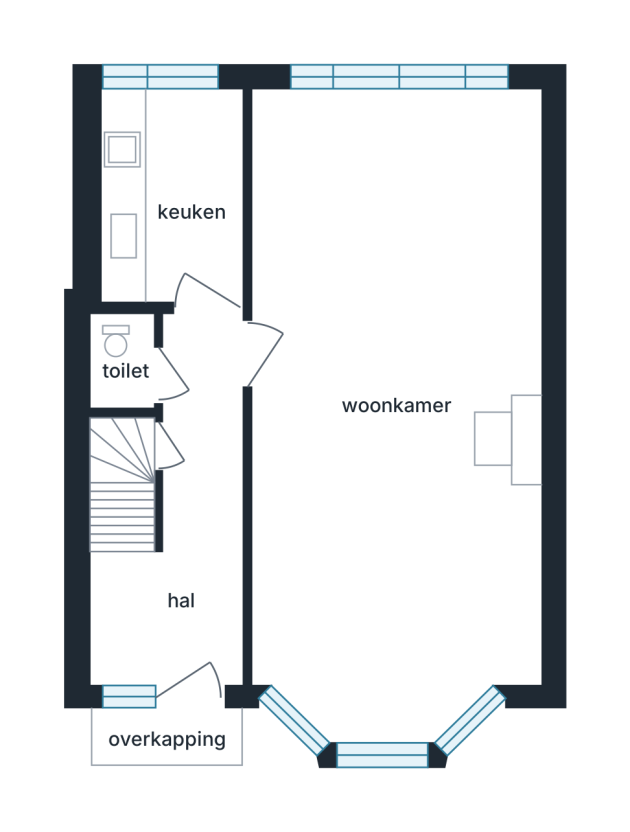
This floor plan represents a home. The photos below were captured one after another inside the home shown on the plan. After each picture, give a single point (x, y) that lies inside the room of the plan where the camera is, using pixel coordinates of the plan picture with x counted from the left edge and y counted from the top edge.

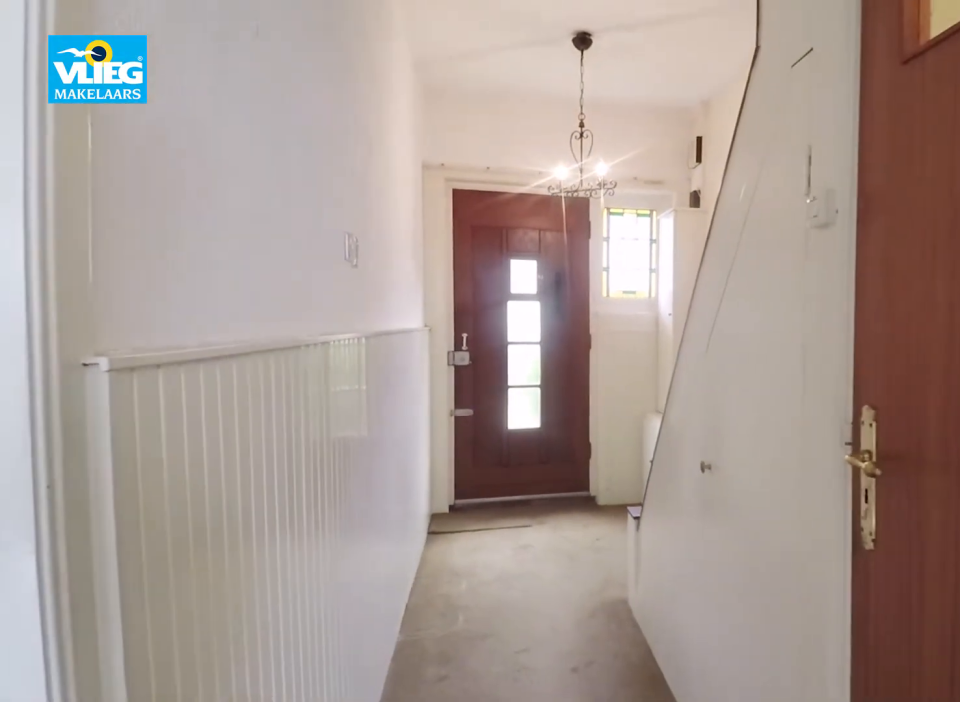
(184, 527)
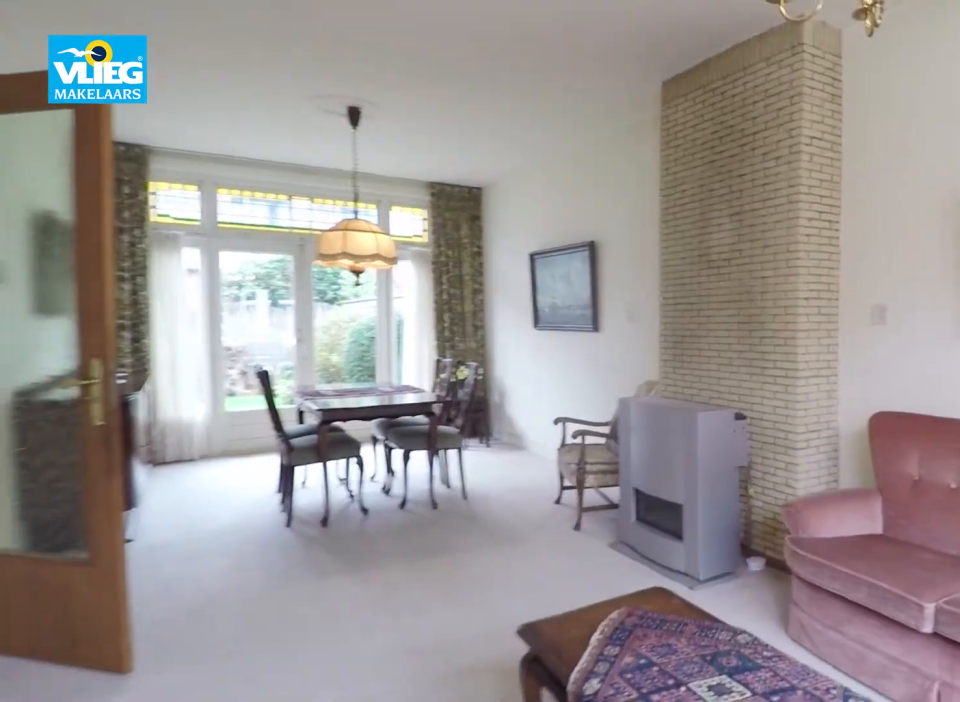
(387, 149)
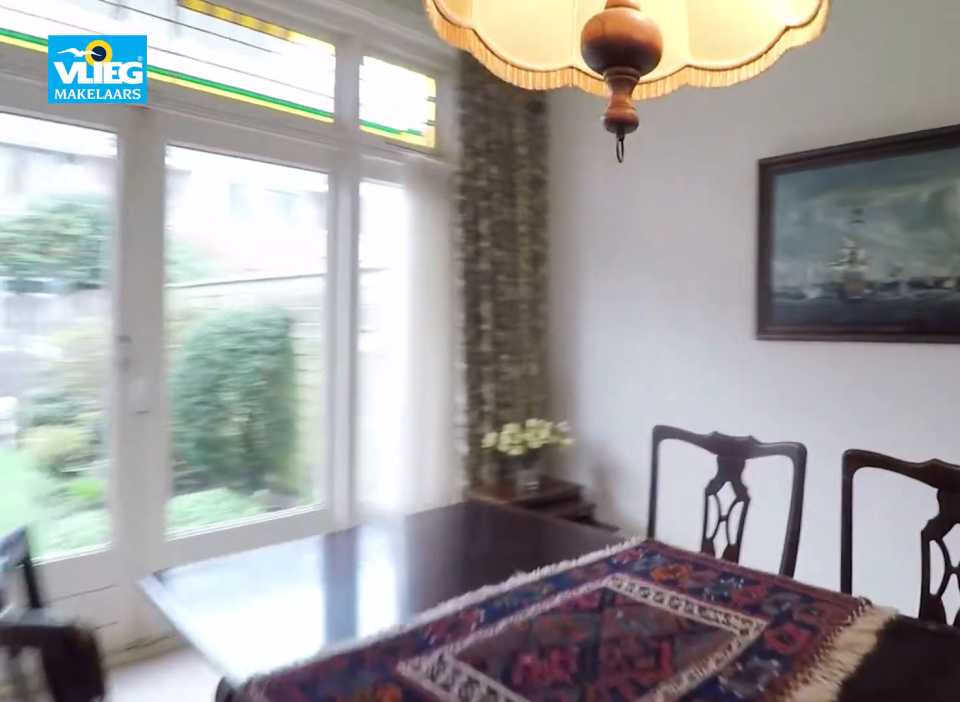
(387, 149)
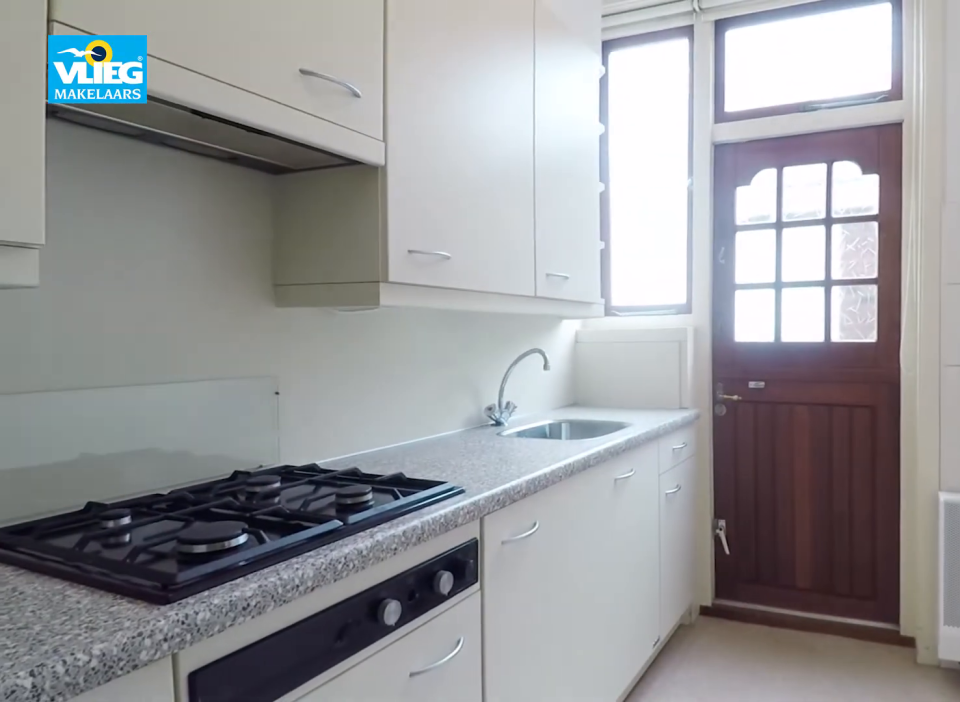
(172, 194)
